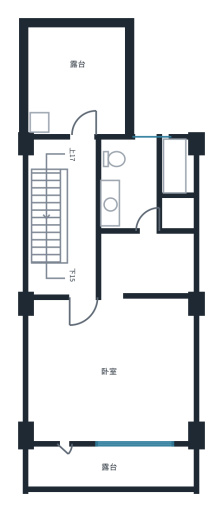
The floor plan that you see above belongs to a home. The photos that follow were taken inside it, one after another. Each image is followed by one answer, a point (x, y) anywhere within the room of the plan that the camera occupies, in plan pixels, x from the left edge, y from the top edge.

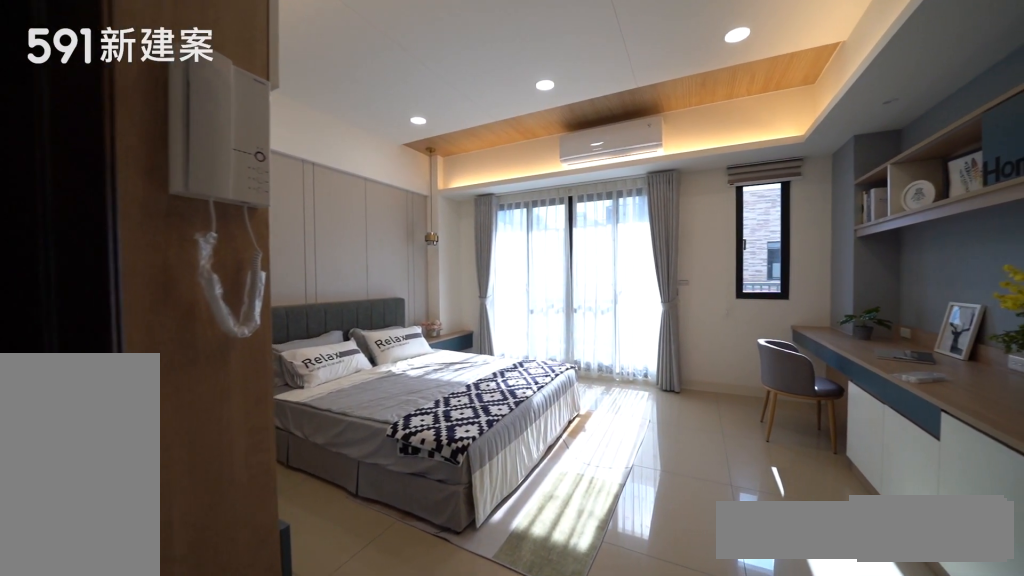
(111, 370)
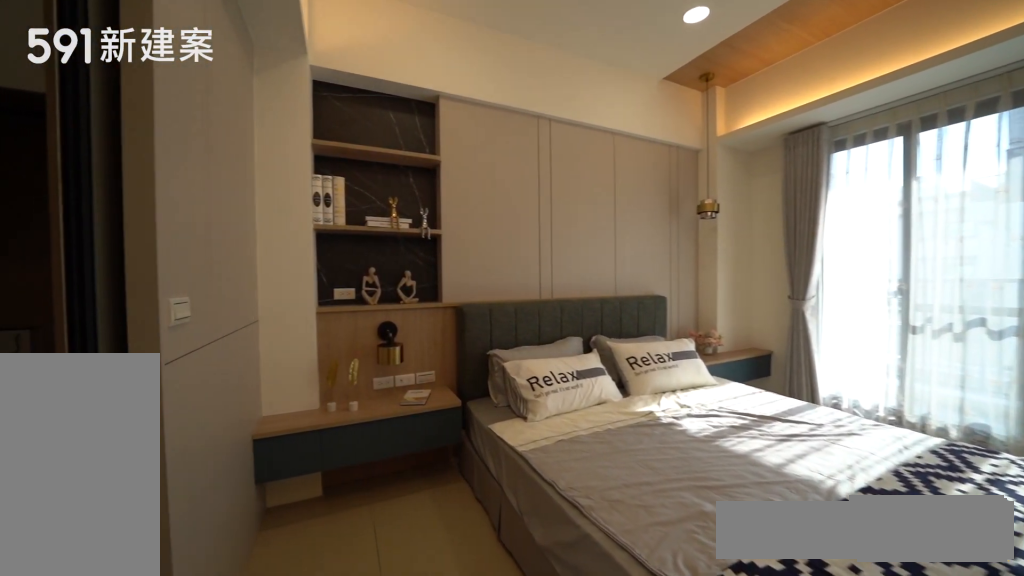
(111, 370)
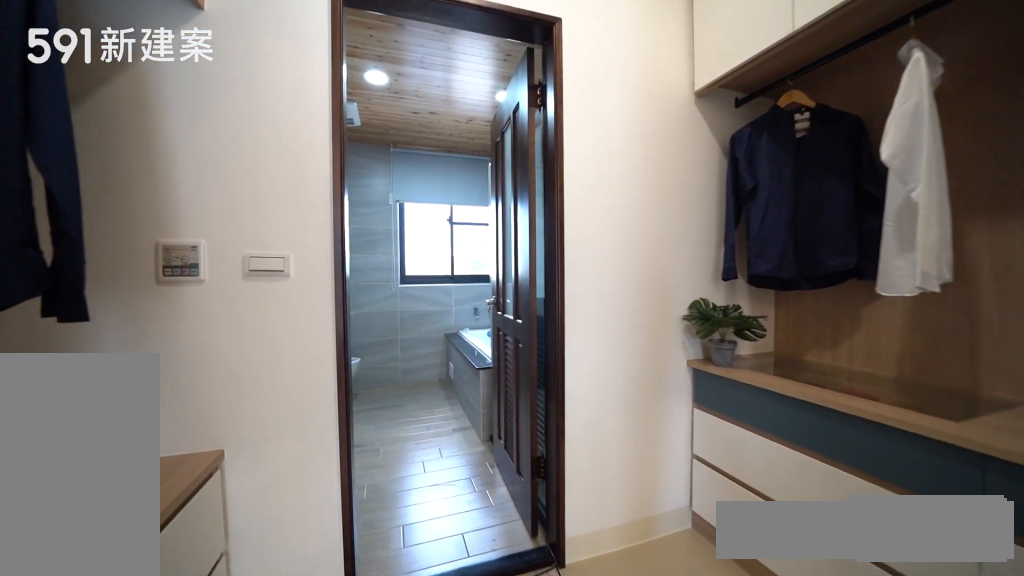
(147, 264)
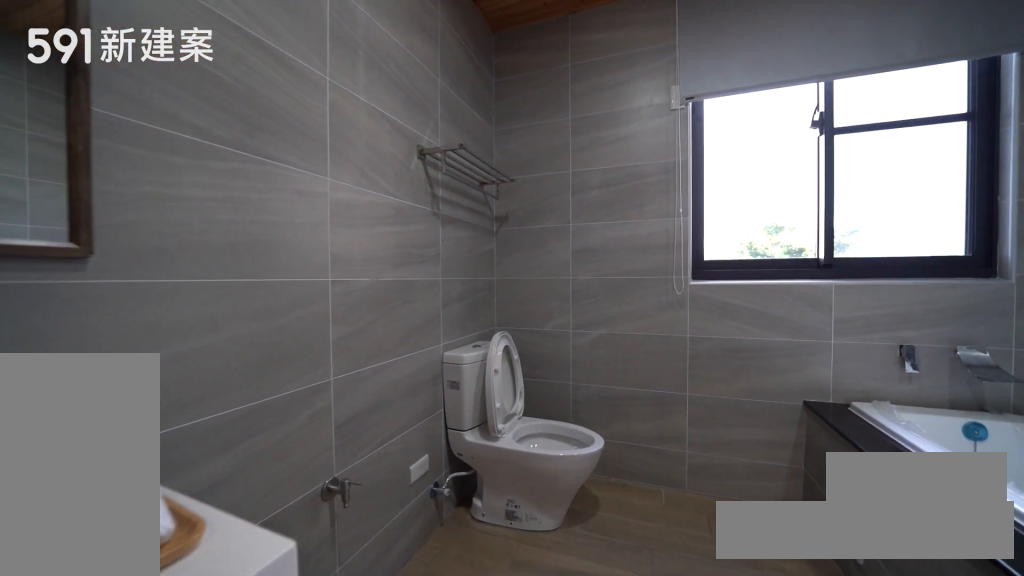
(174, 167)
